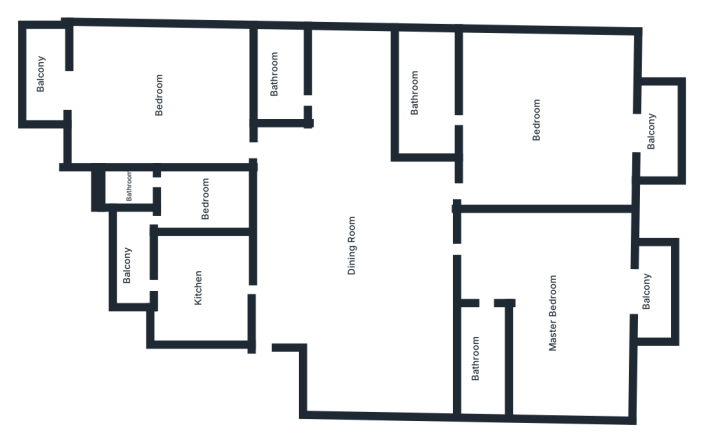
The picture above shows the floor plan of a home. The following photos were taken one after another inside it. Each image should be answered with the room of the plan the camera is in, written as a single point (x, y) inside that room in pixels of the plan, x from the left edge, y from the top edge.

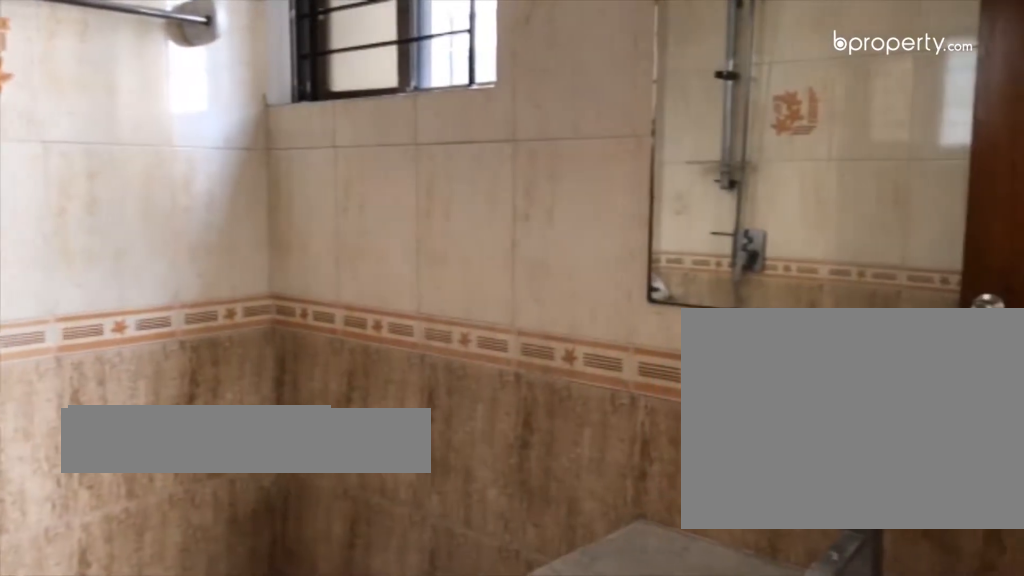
(430, 93)
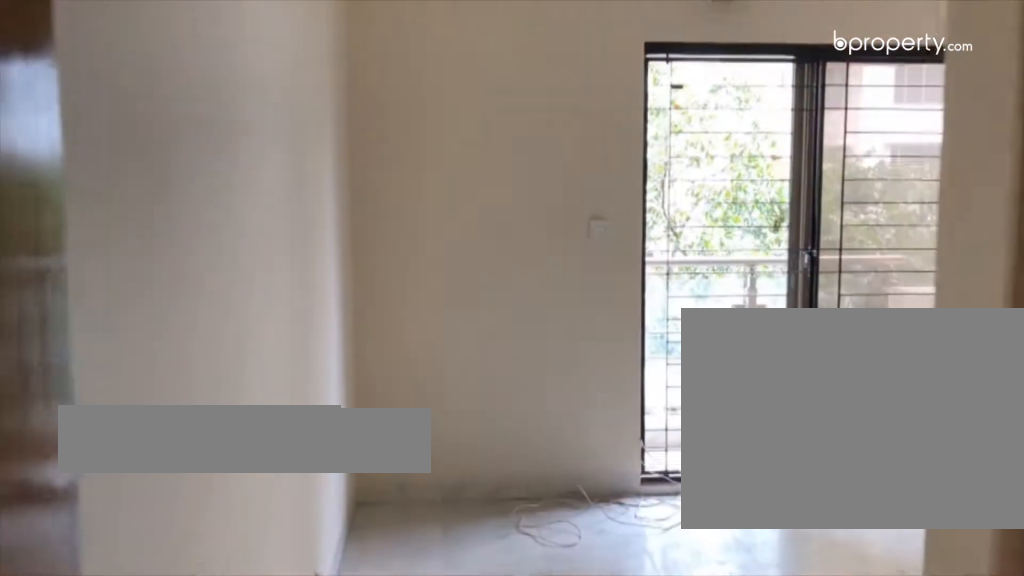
(466, 259)
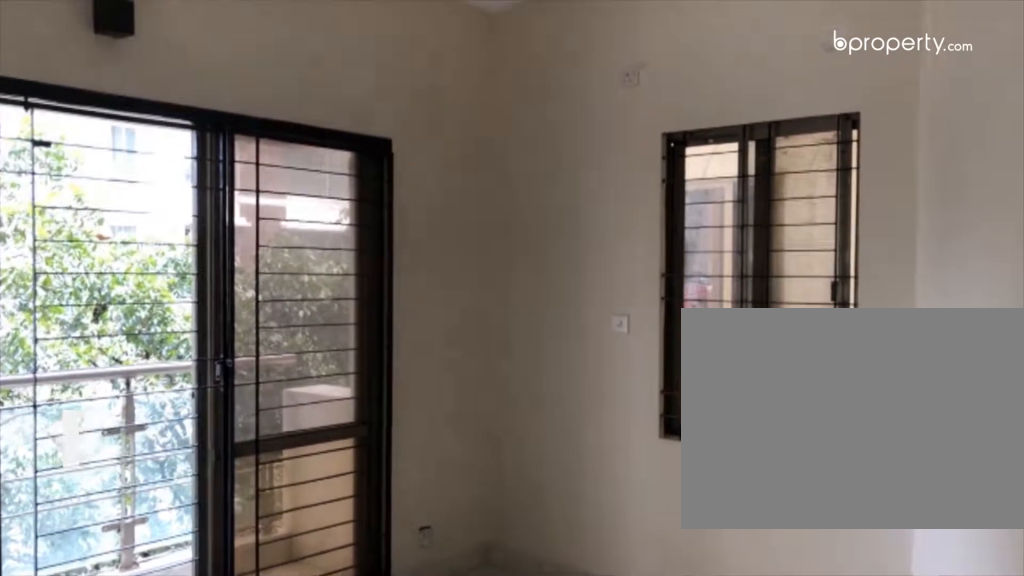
(557, 282)
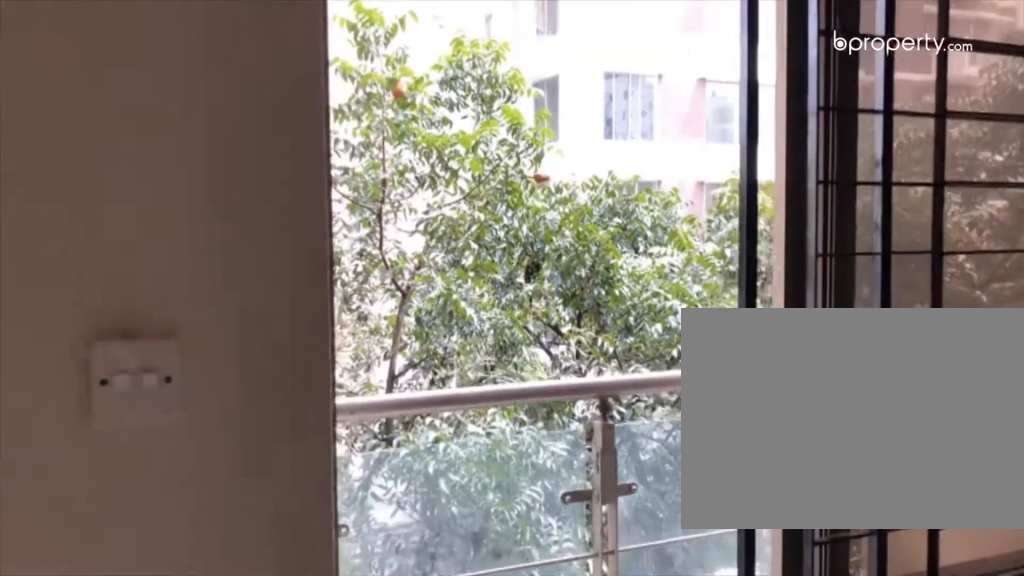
(645, 291)
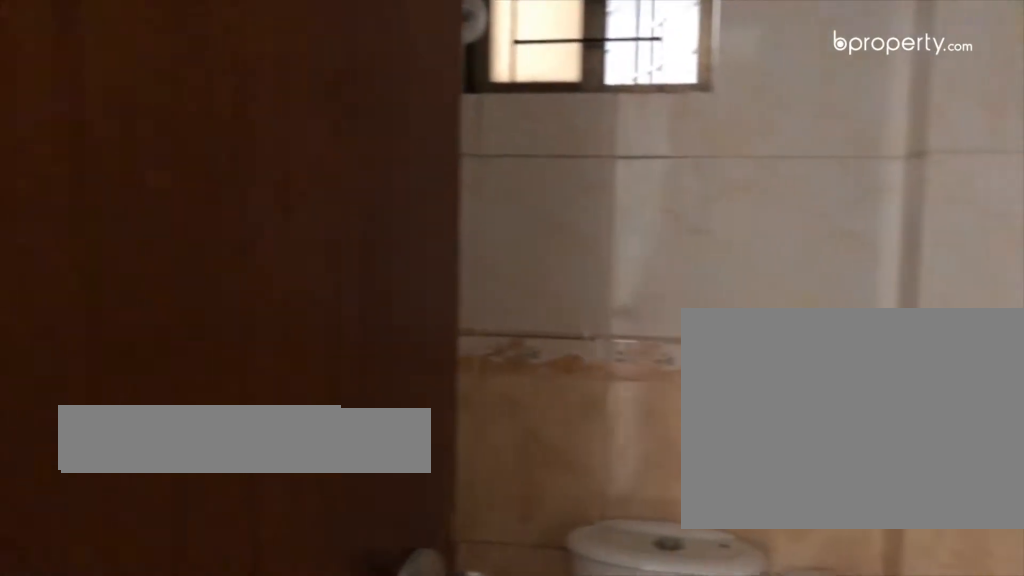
(483, 350)
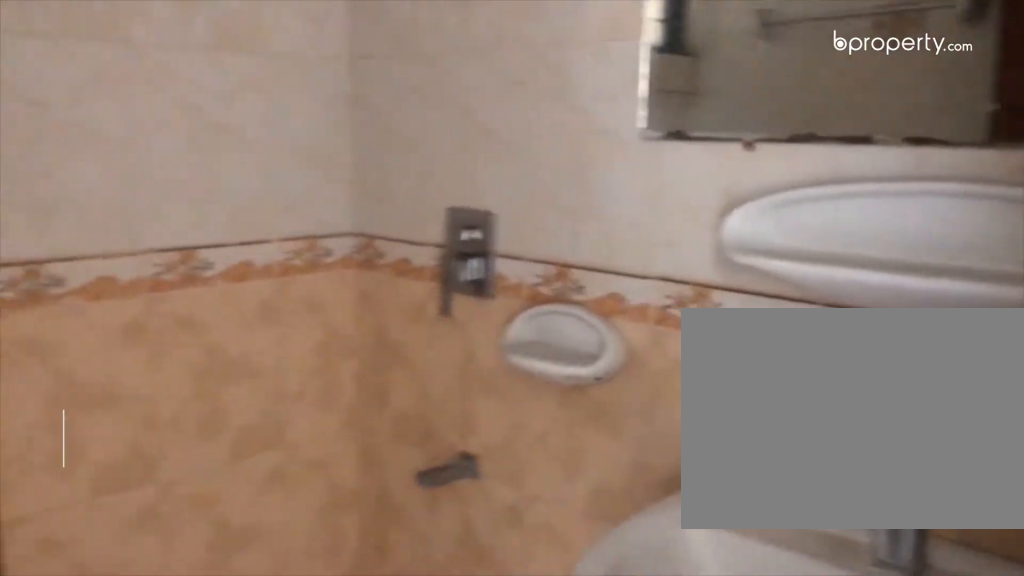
(483, 350)
